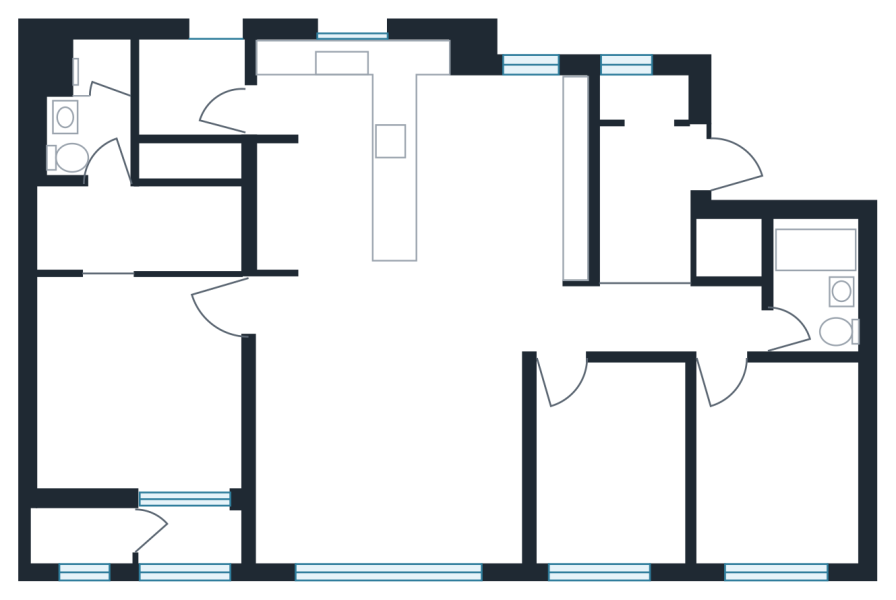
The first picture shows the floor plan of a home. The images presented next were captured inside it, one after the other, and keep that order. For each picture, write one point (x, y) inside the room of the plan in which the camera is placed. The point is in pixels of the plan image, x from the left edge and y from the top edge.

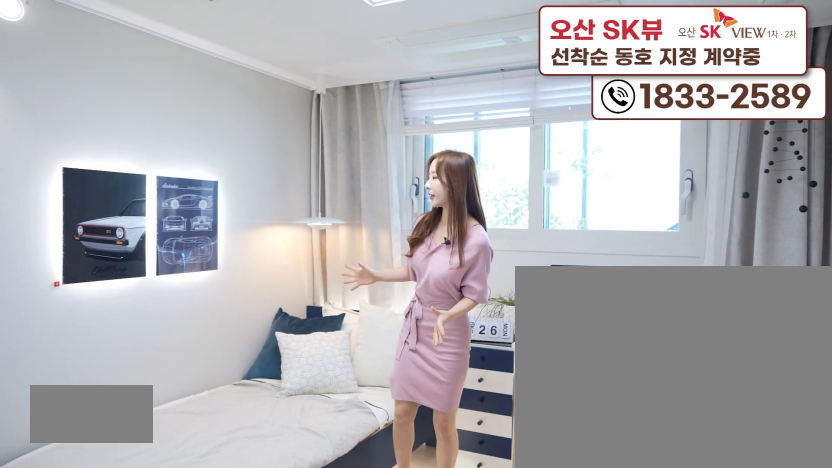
(769, 512)
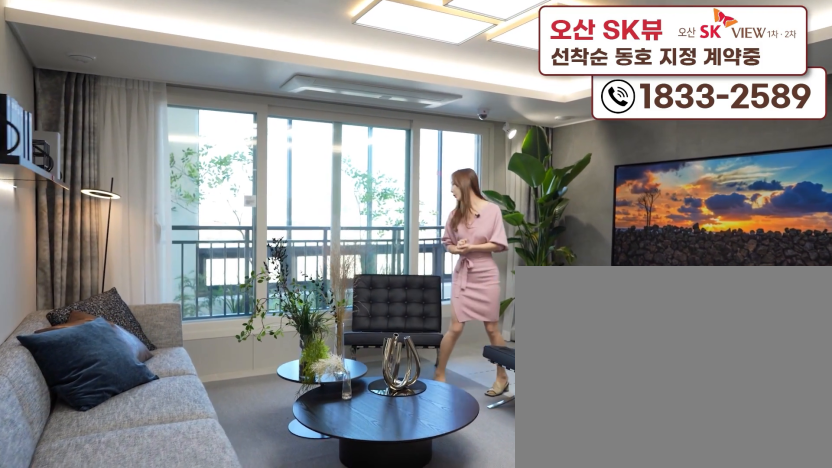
(393, 494)
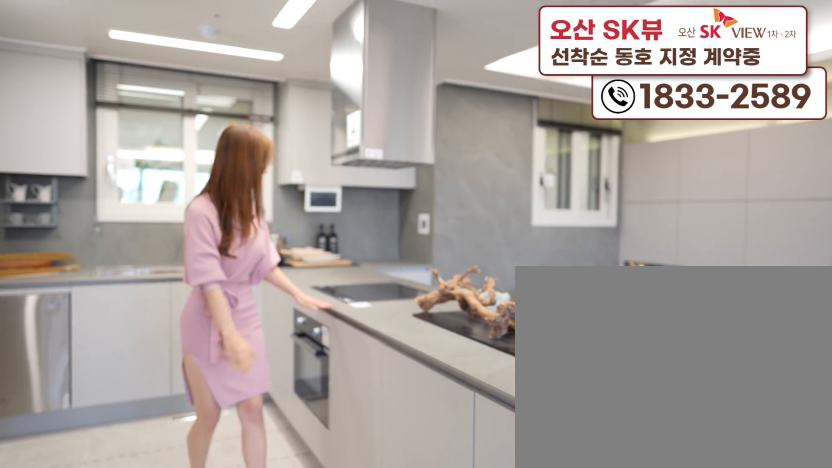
(357, 284)
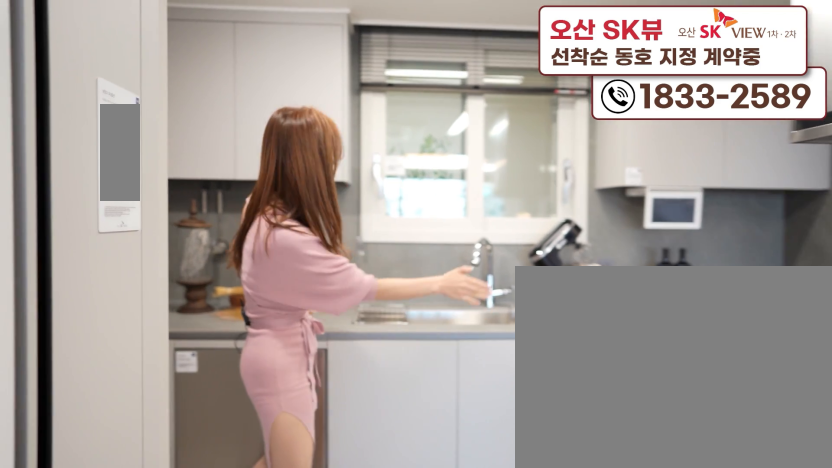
(357, 284)
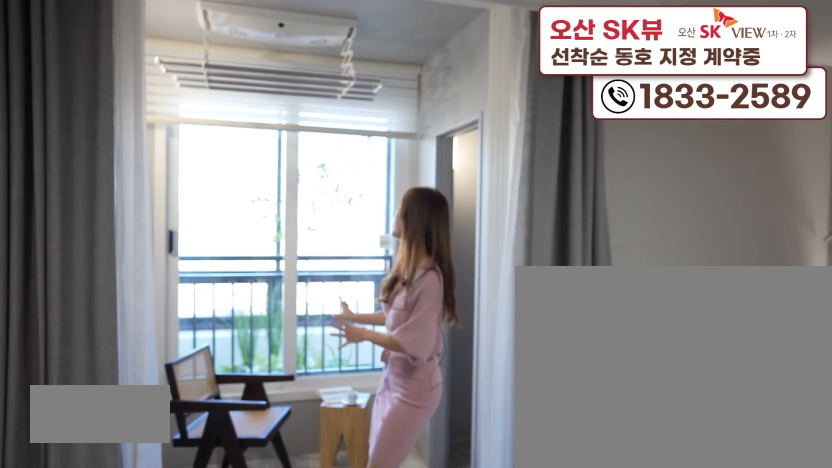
(142, 445)
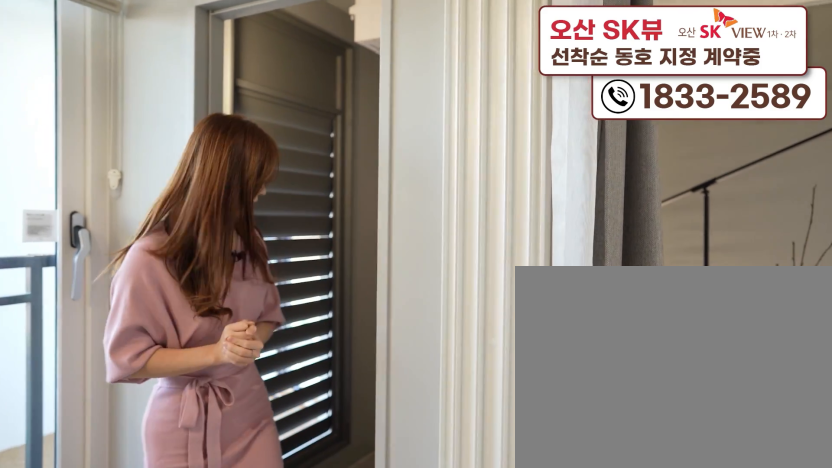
(187, 557)
